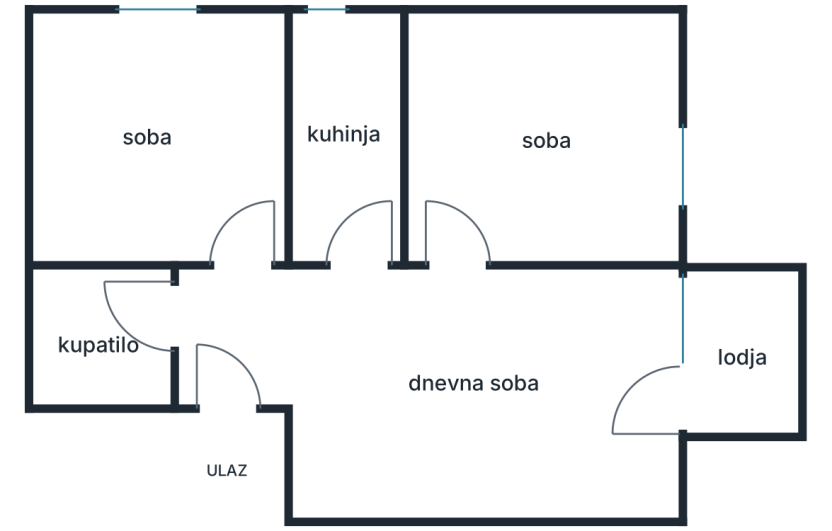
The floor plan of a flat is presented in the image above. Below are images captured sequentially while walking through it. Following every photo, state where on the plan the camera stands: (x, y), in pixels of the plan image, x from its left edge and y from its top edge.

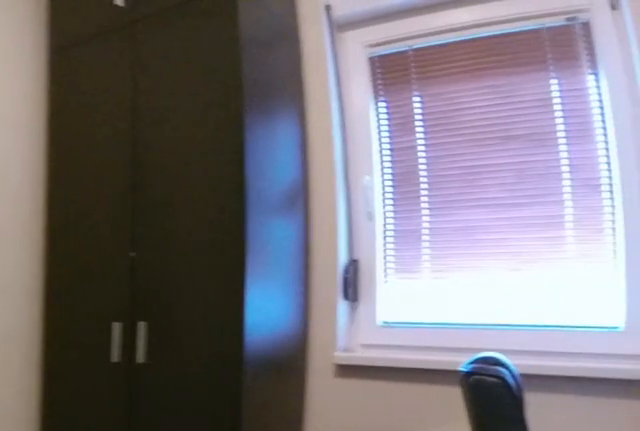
(477, 200)
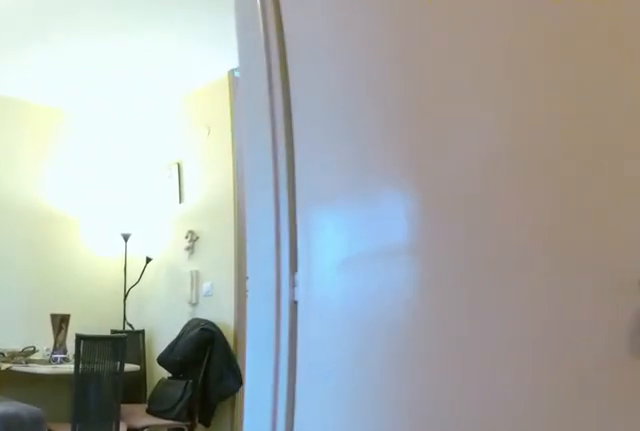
(494, 174)
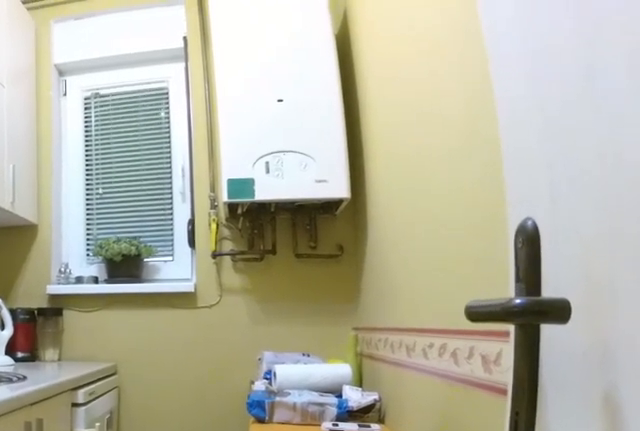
(363, 291)
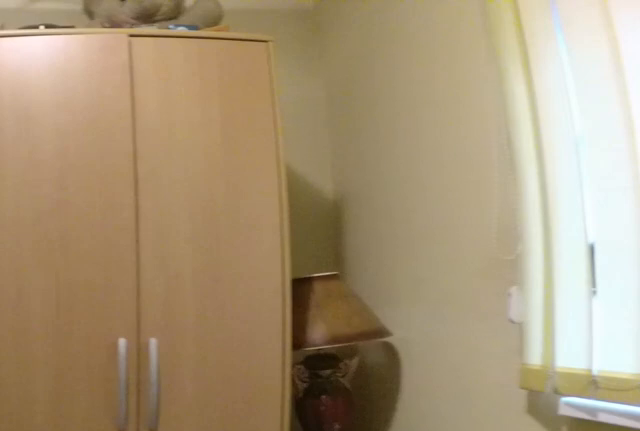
(257, 167)
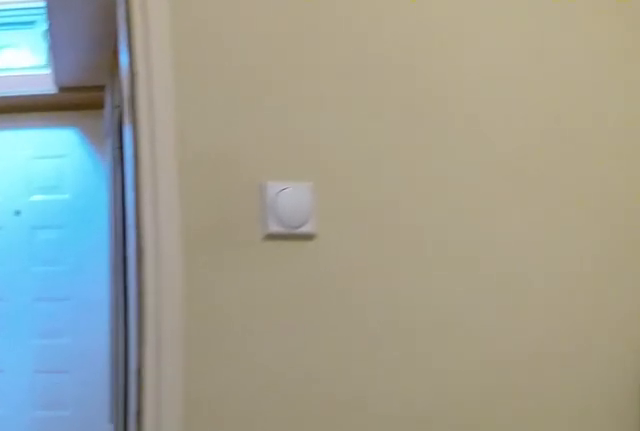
(239, 148)
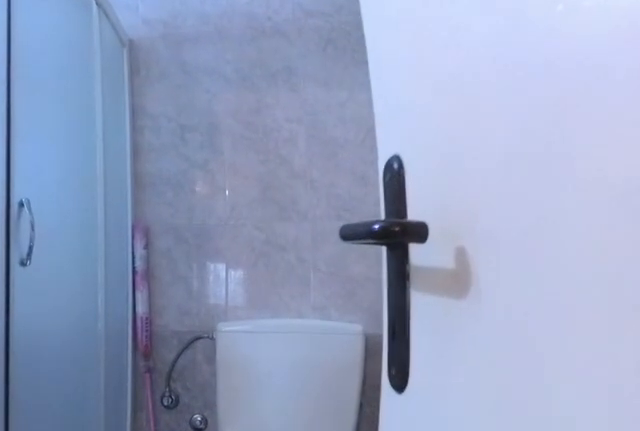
(190, 301)
